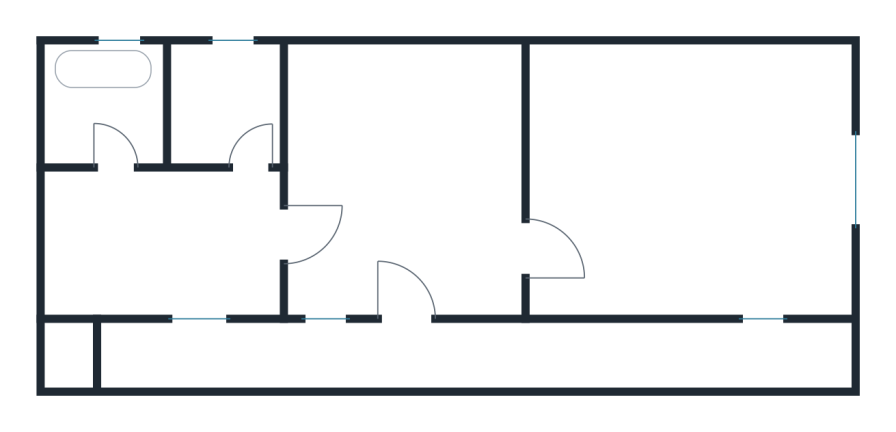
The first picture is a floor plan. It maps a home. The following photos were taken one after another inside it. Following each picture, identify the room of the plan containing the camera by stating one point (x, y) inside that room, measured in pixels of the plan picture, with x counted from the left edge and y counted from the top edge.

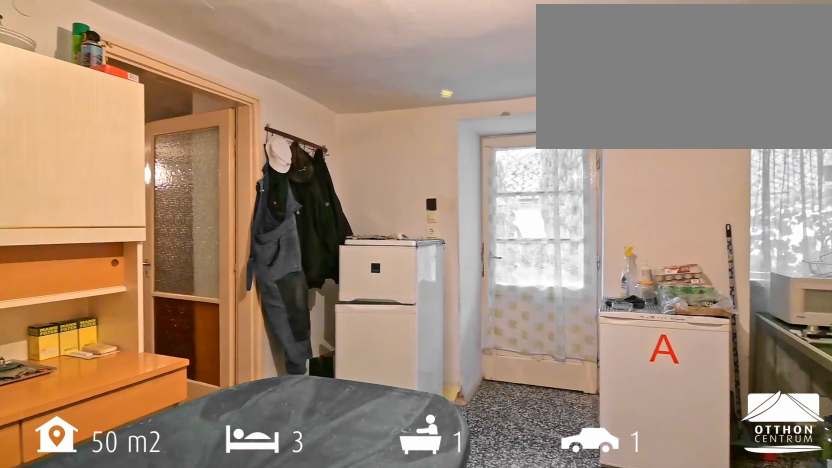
(404, 174)
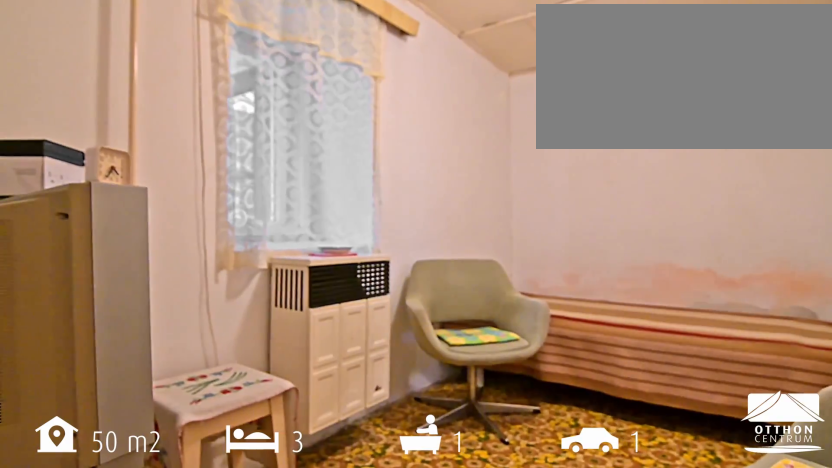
(145, 244)
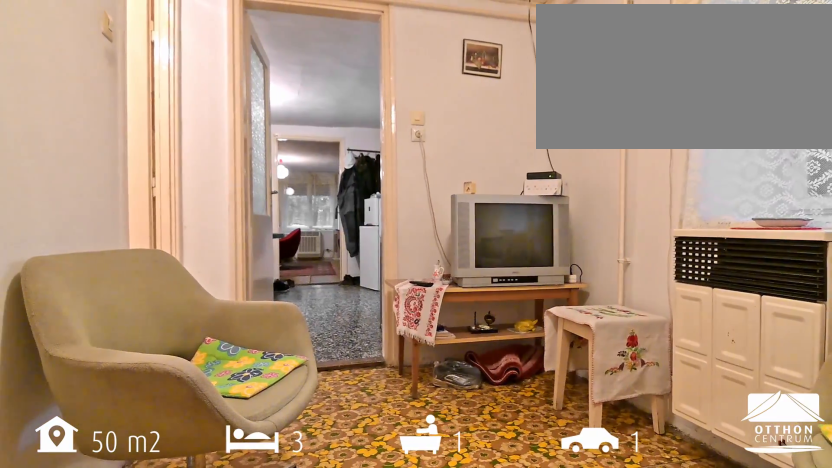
(145, 244)
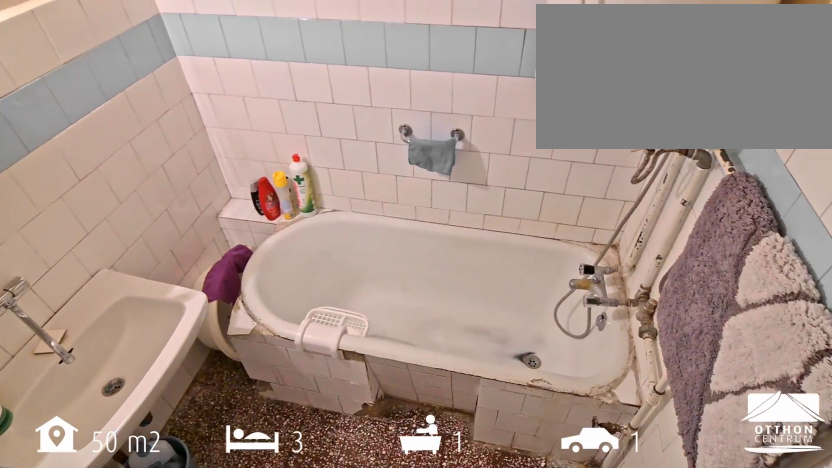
(109, 113)
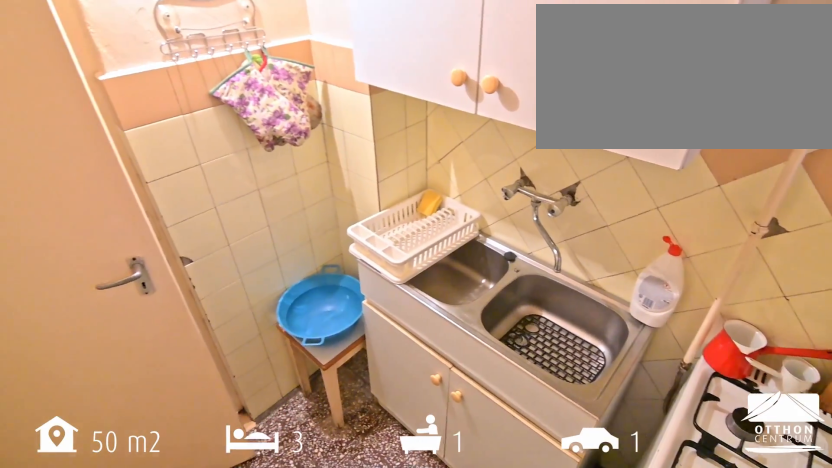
(222, 98)
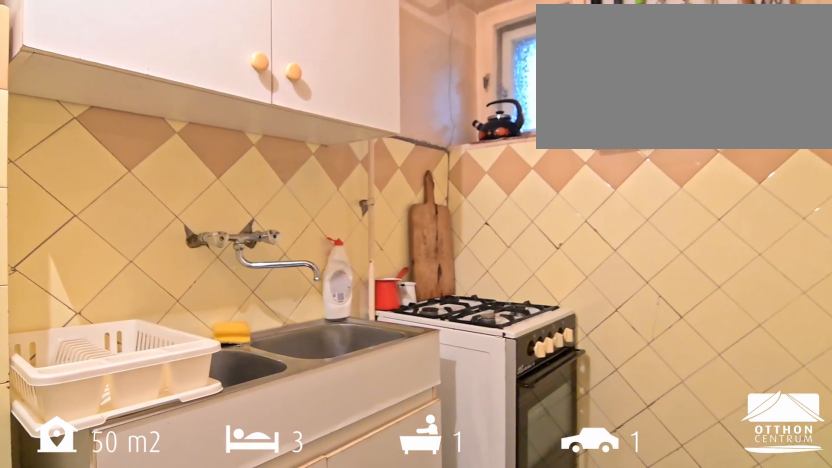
(223, 98)
